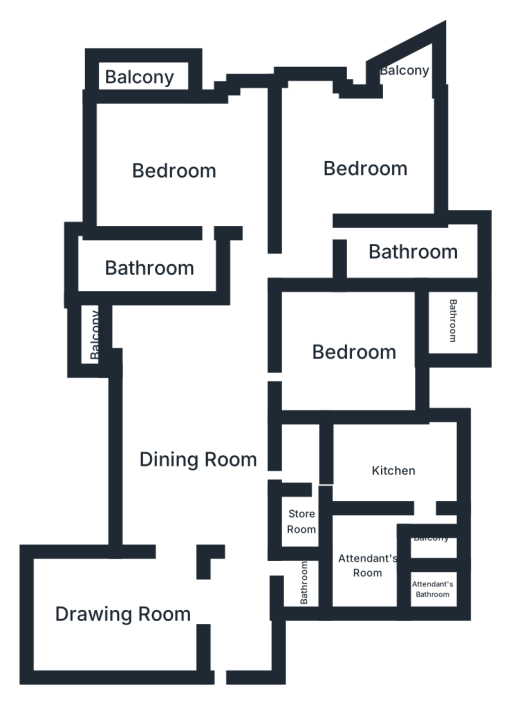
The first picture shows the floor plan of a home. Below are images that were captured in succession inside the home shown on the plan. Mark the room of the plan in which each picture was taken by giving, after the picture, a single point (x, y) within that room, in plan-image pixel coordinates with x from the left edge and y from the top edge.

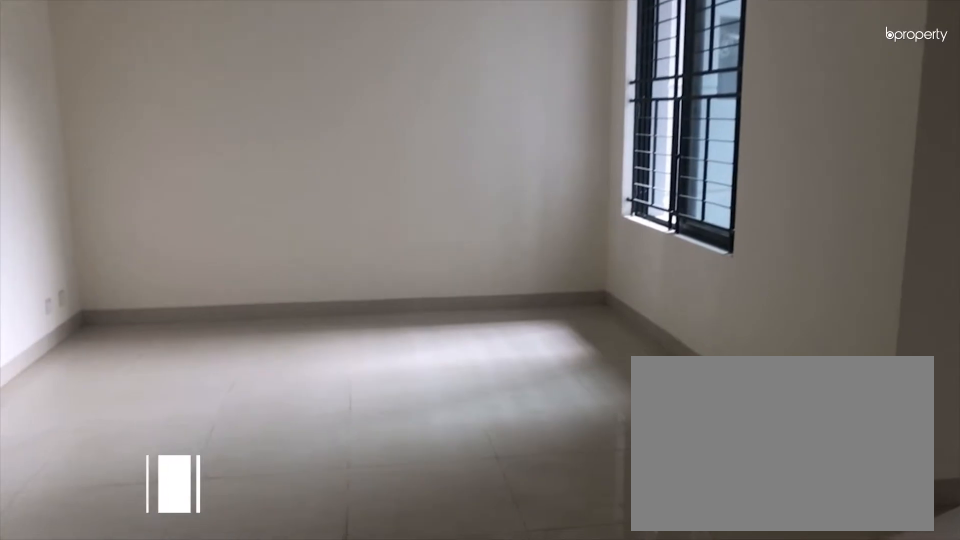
(128, 611)
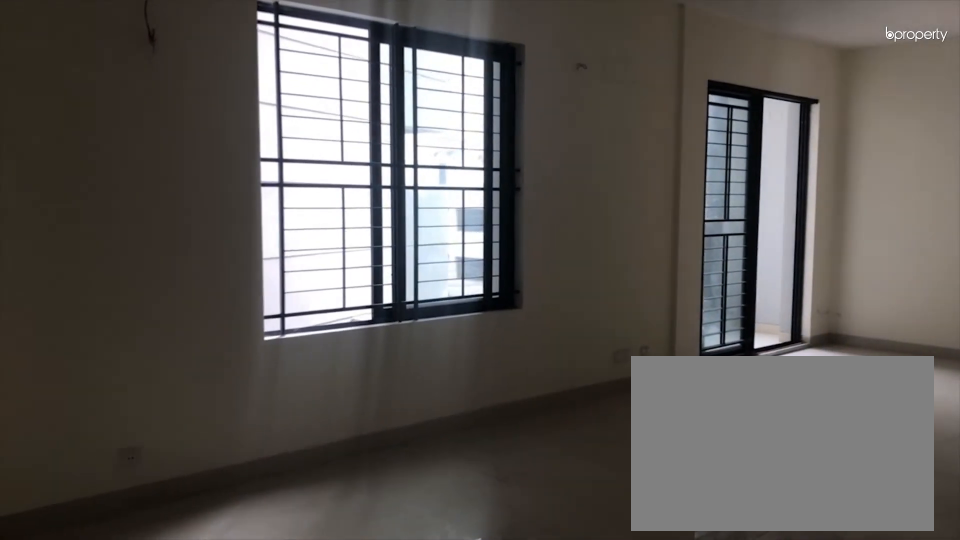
(200, 462)
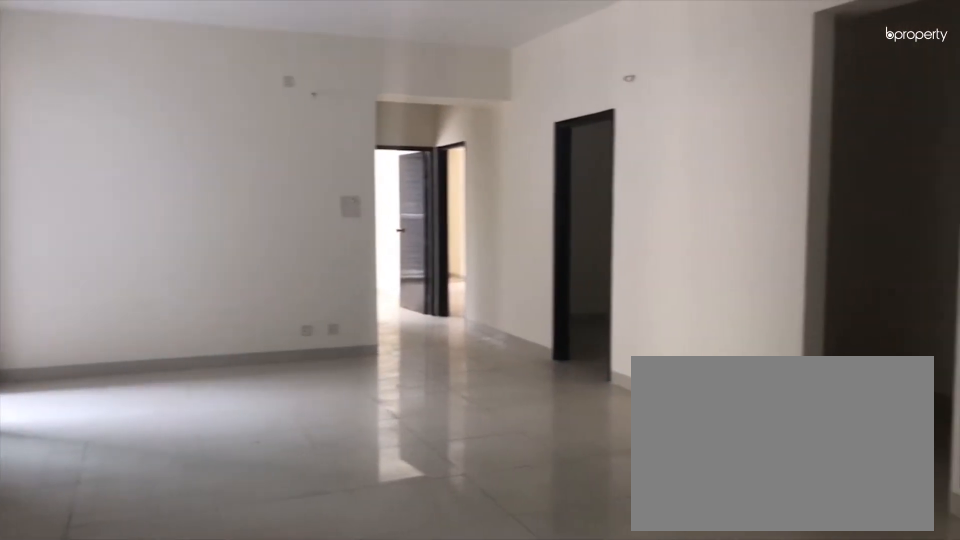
(200, 462)
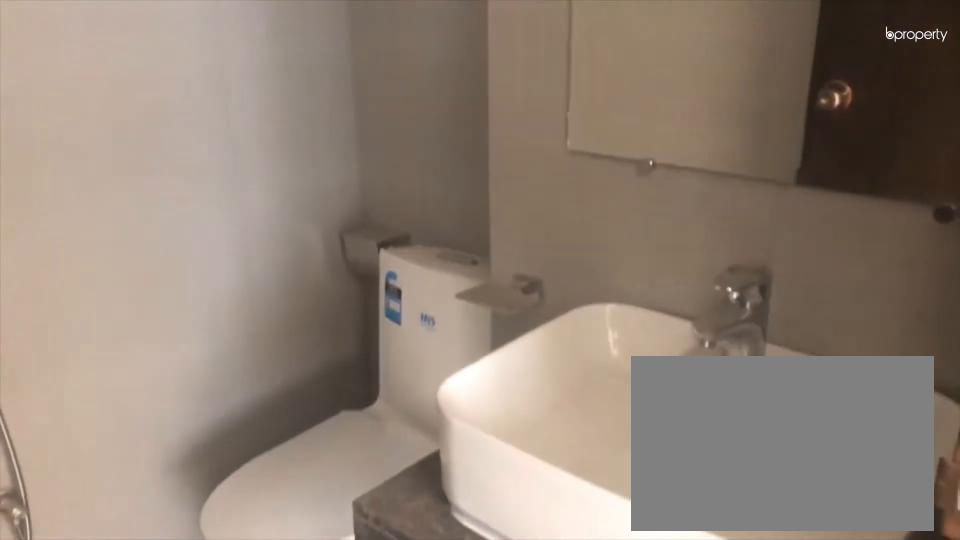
(305, 581)
